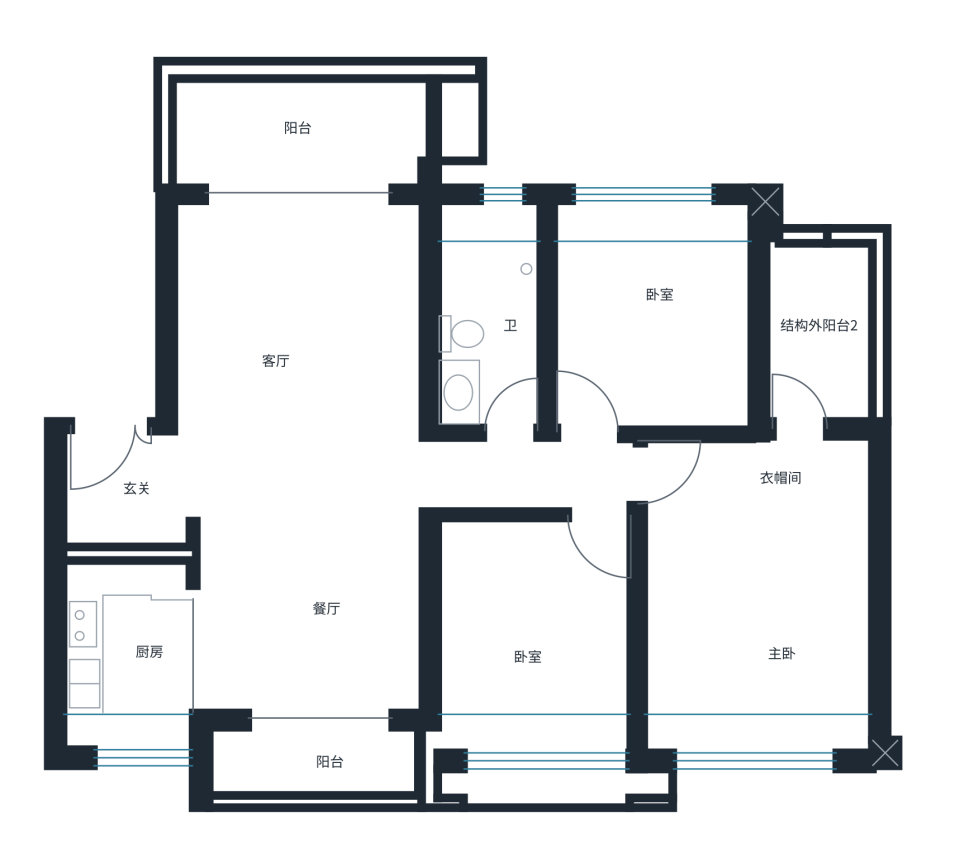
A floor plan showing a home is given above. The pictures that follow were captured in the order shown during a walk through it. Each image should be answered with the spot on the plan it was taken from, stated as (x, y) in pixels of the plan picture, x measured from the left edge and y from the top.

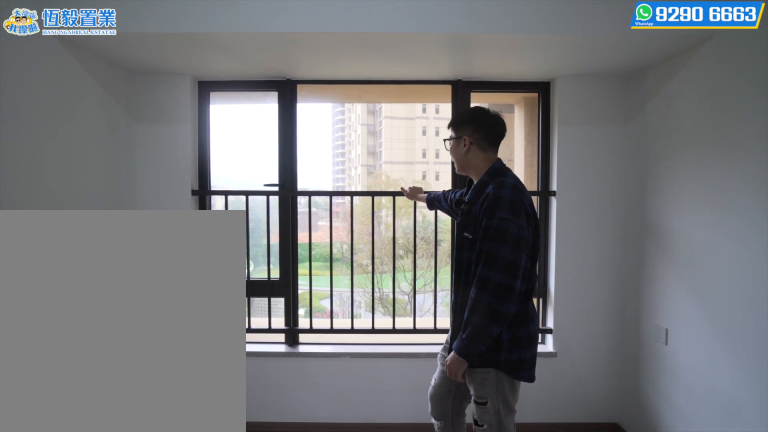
(502, 720)
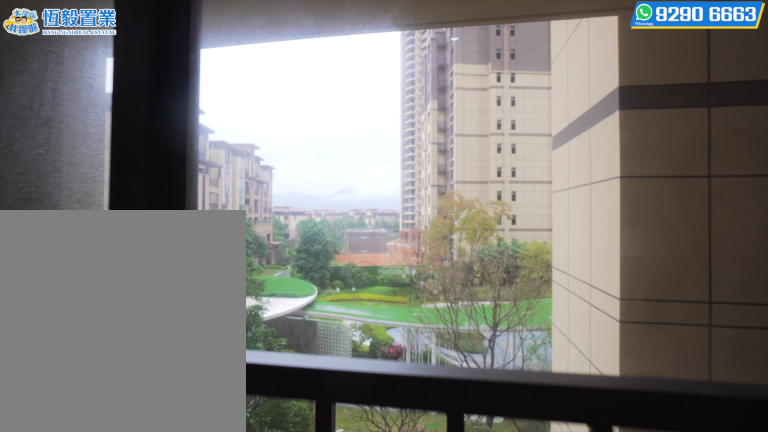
(502, 720)
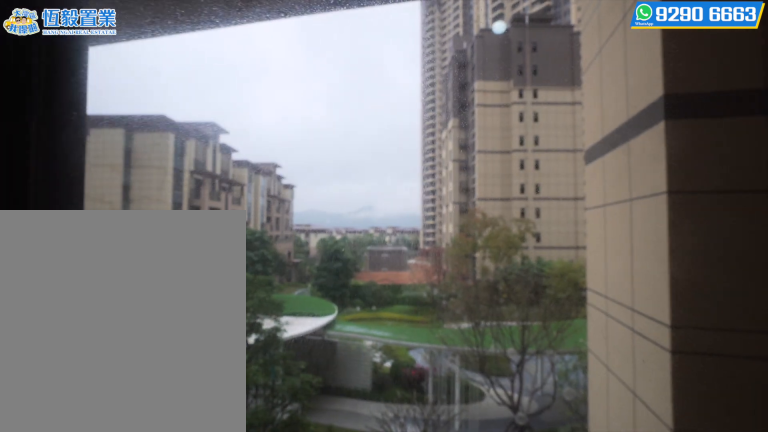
(502, 720)
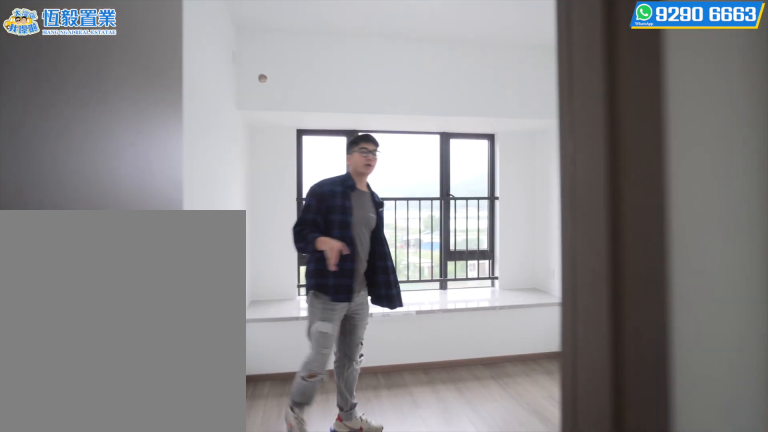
(586, 324)
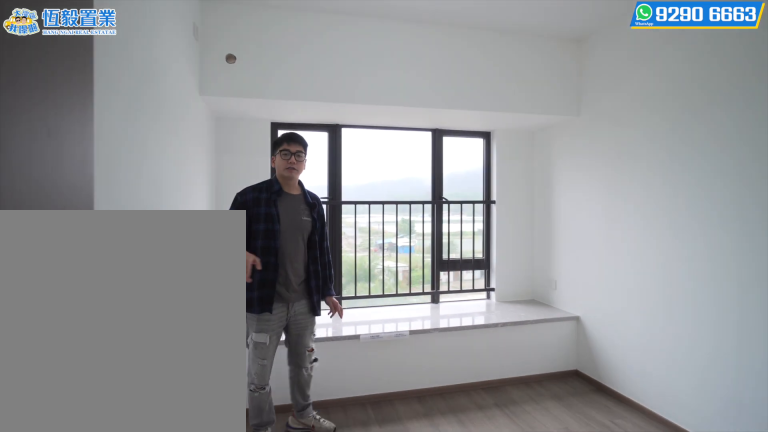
(582, 281)
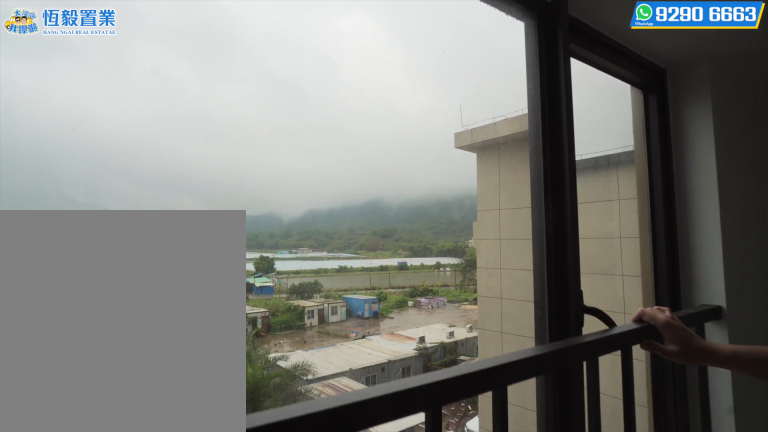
(697, 274)
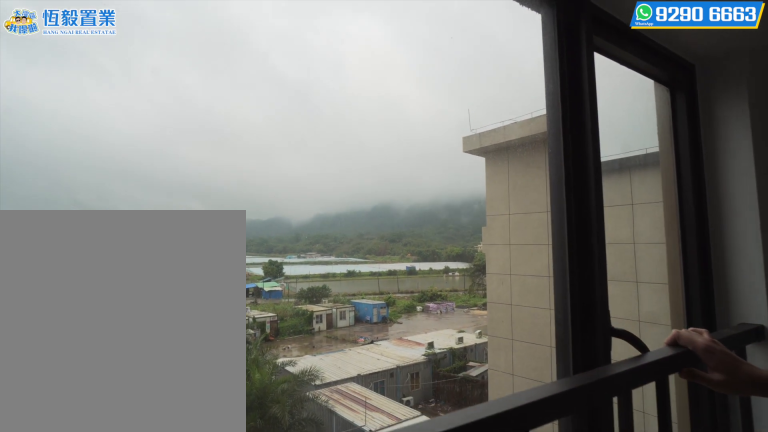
(696, 274)
